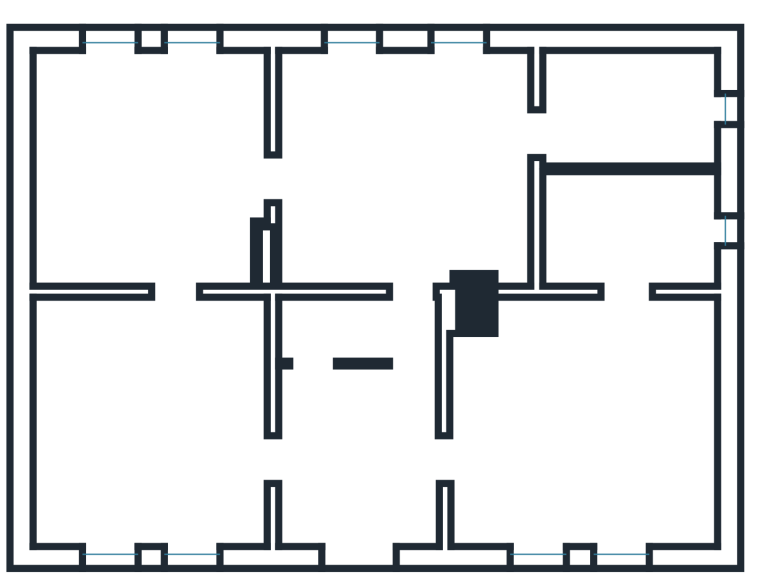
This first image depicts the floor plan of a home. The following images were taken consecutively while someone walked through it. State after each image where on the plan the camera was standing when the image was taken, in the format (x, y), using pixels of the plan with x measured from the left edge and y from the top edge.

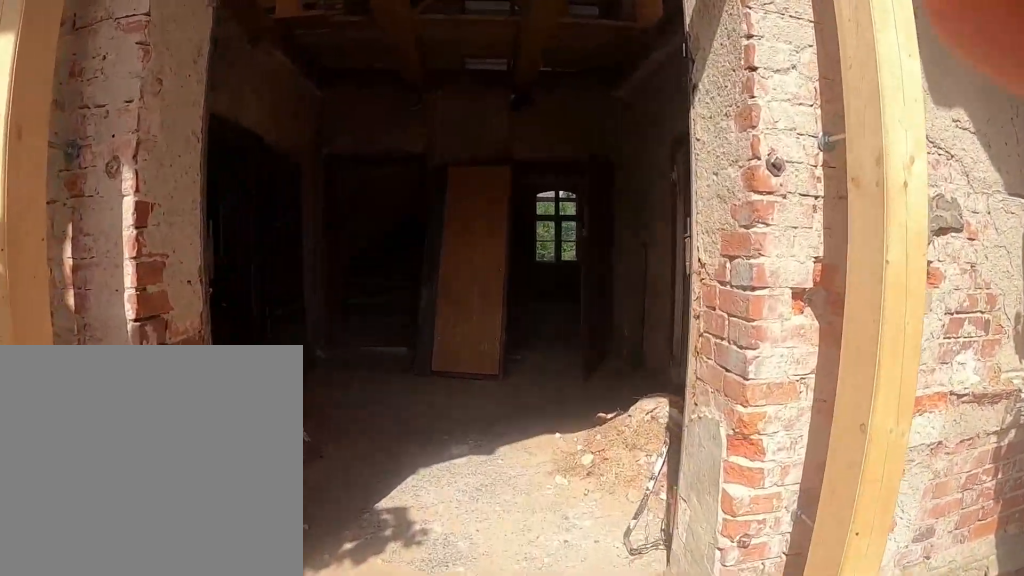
(368, 548)
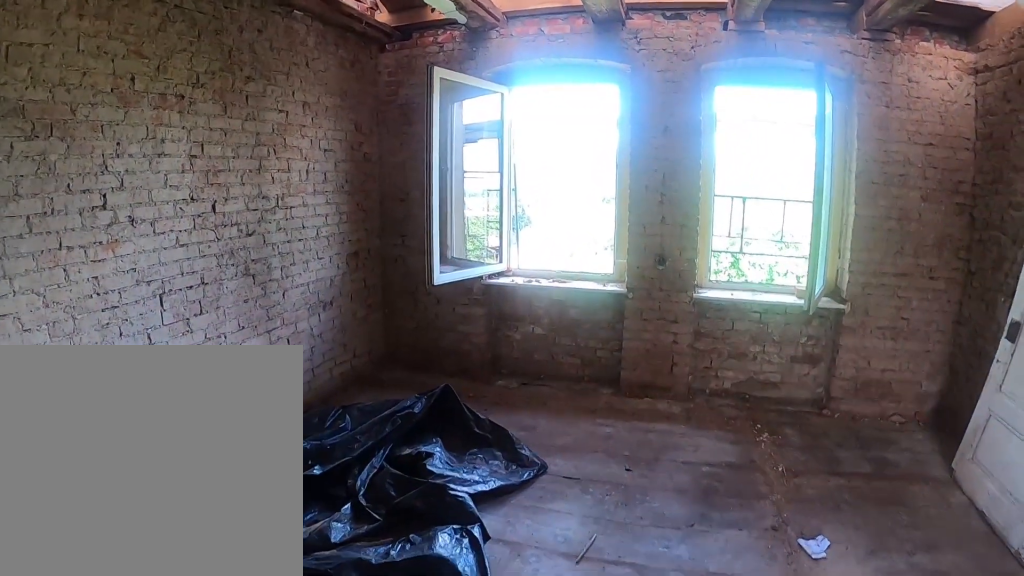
(116, 238)
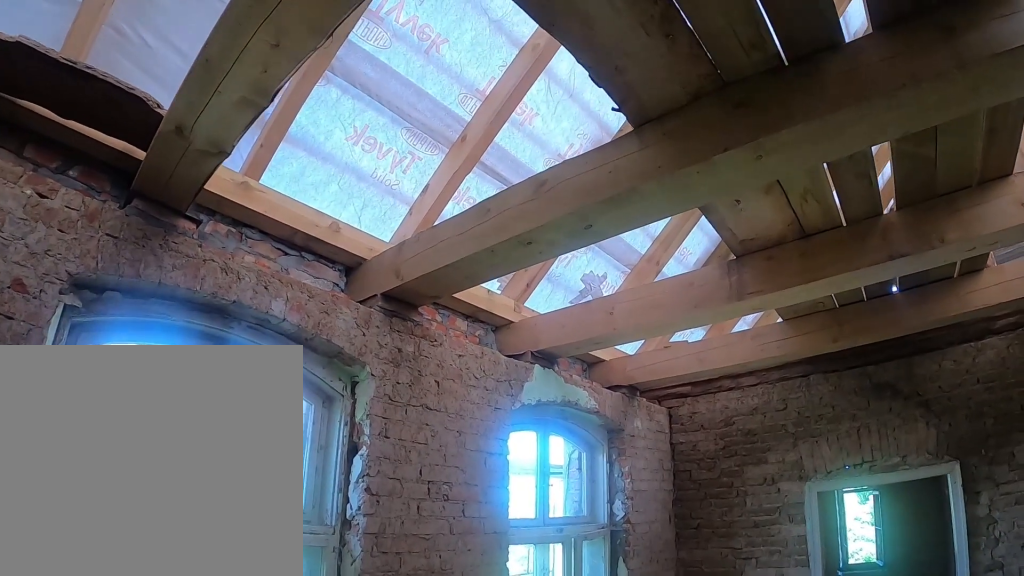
(357, 161)
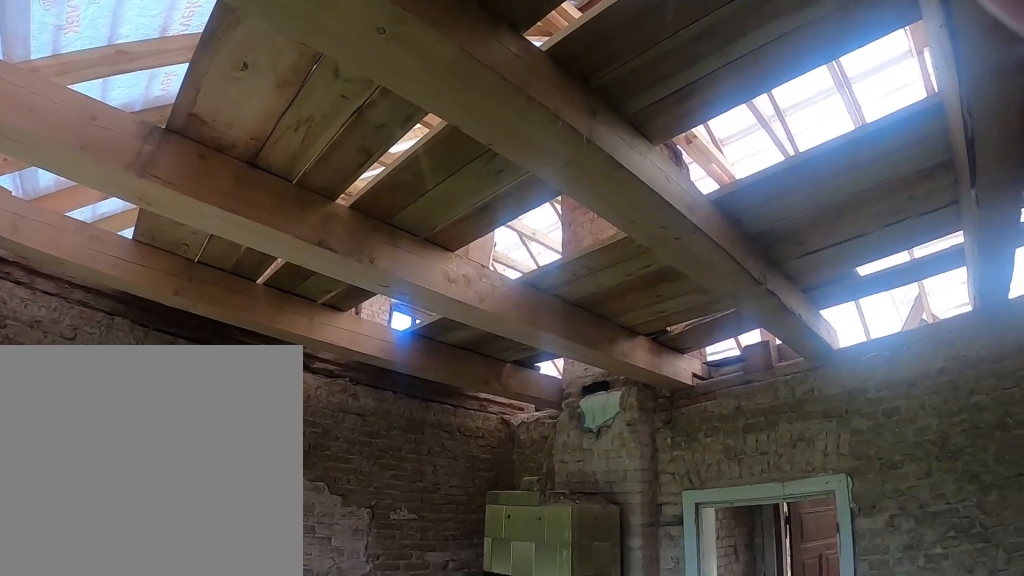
(412, 150)
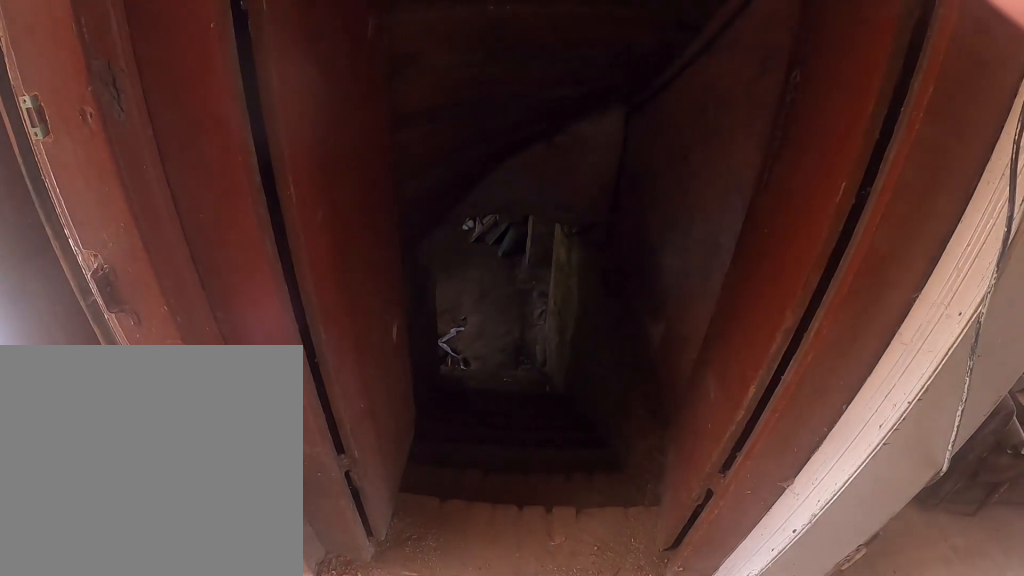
(413, 339)
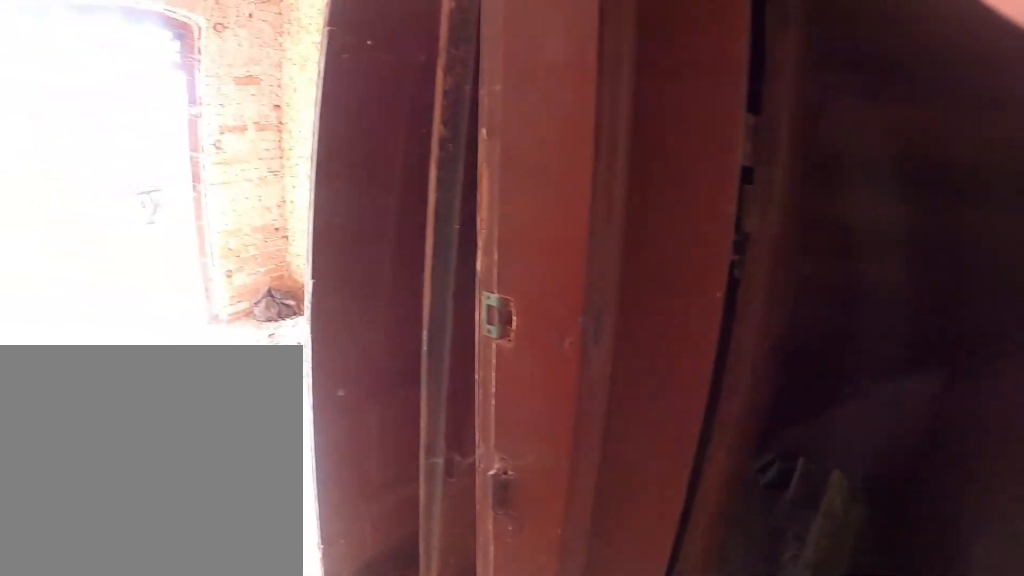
(405, 375)
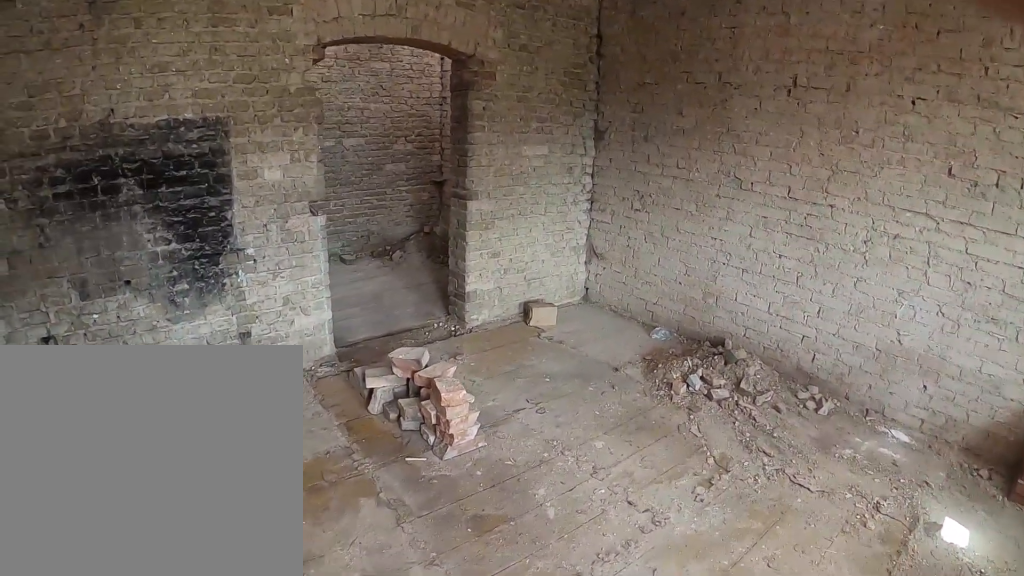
(508, 410)
